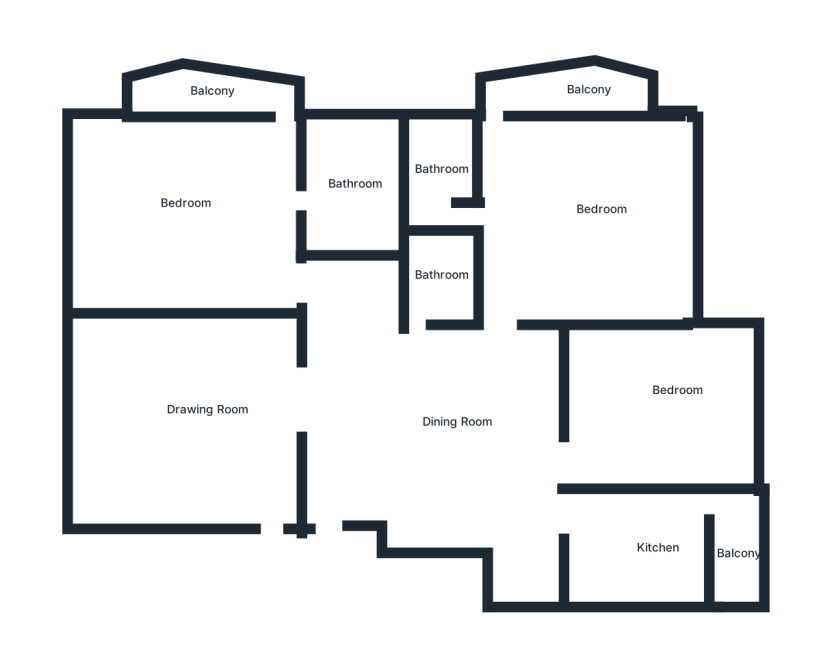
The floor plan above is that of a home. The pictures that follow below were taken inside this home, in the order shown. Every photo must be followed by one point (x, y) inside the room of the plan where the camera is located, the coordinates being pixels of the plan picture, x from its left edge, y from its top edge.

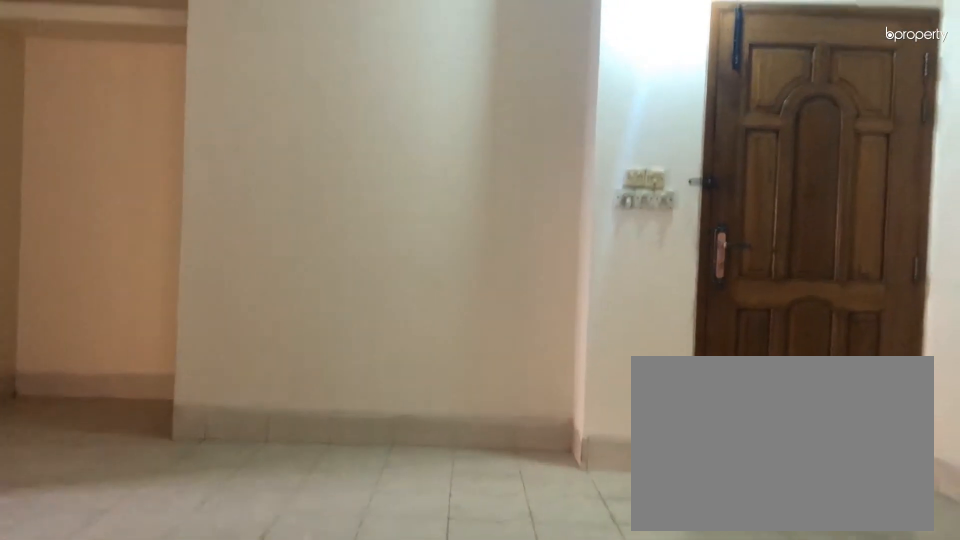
(449, 412)
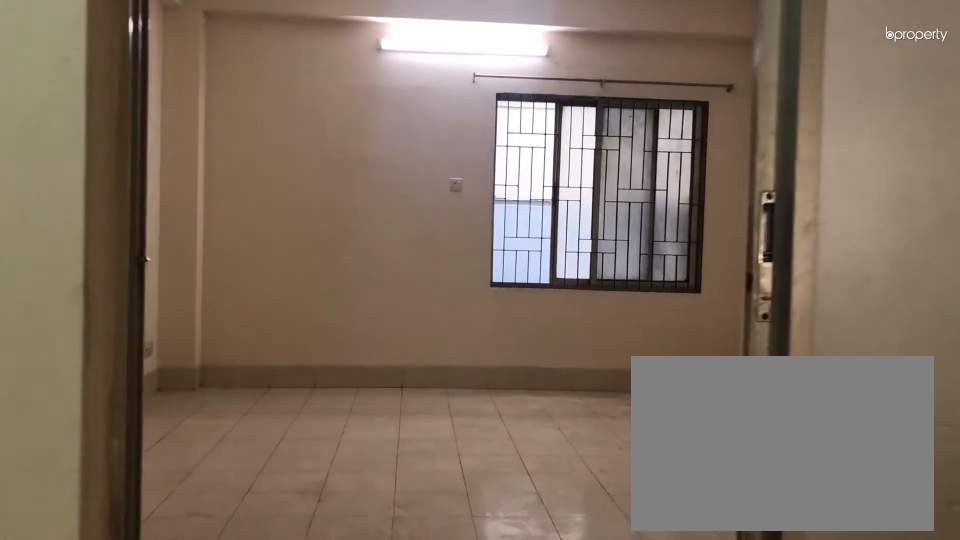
(261, 412)
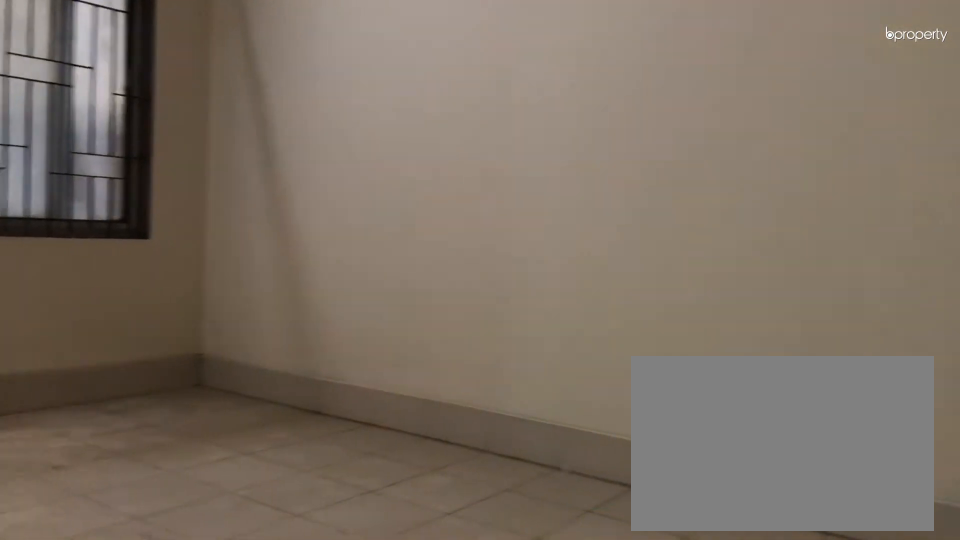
(168, 418)
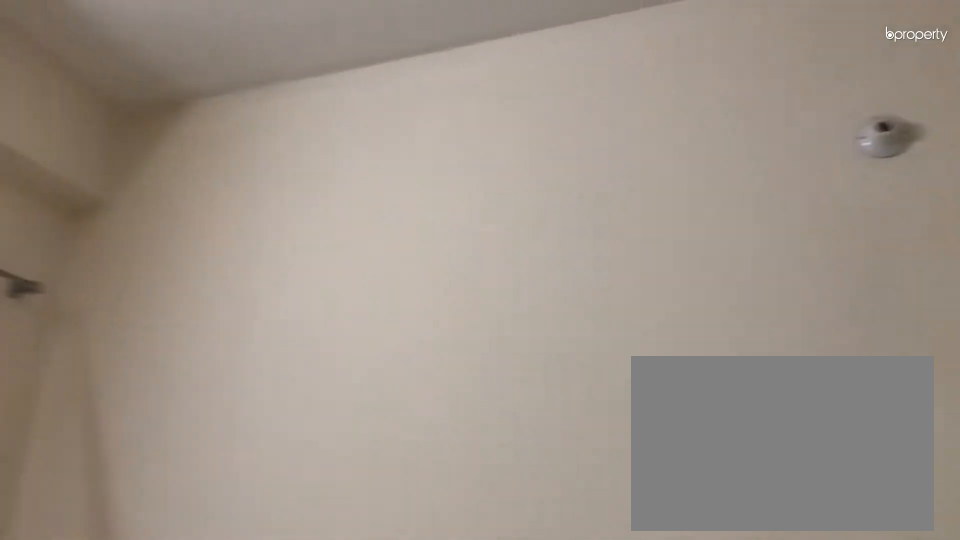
(168, 418)
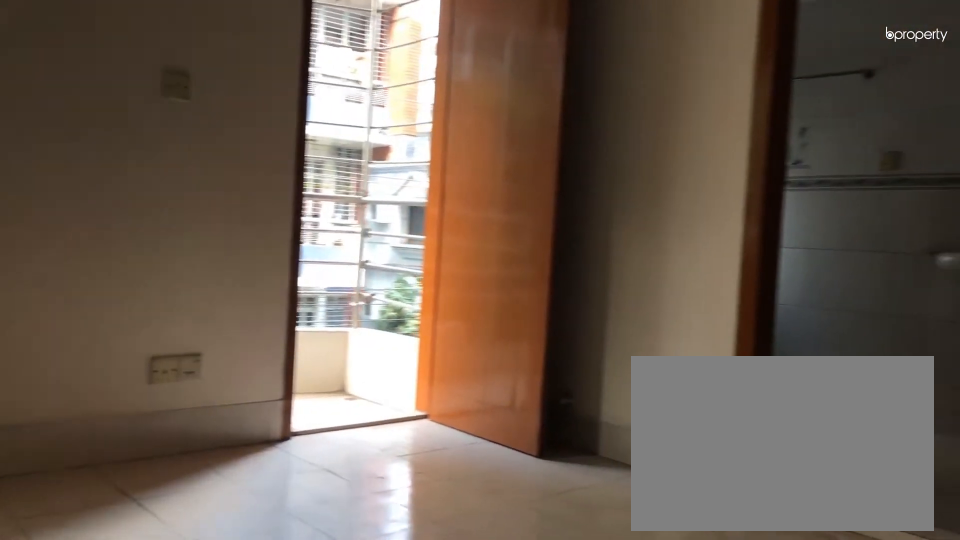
(185, 197)
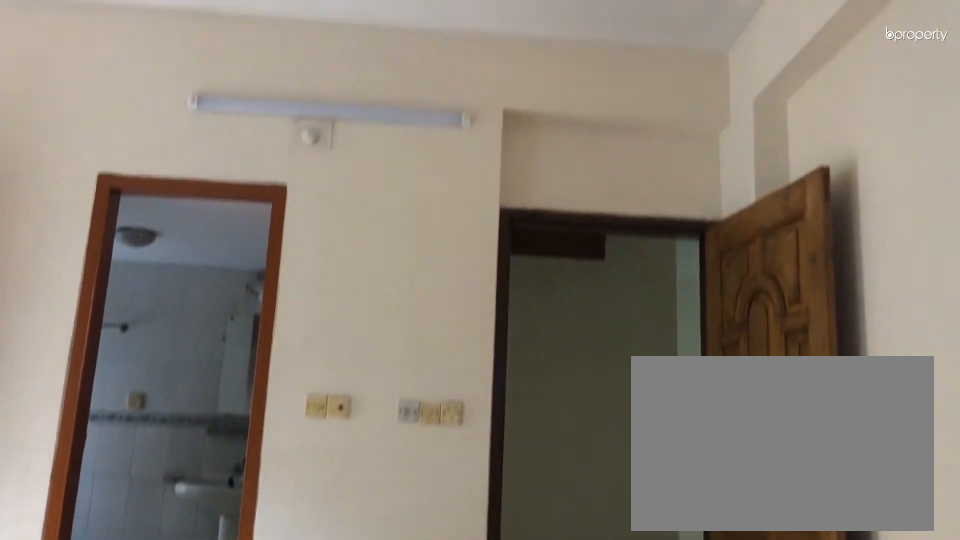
(185, 197)
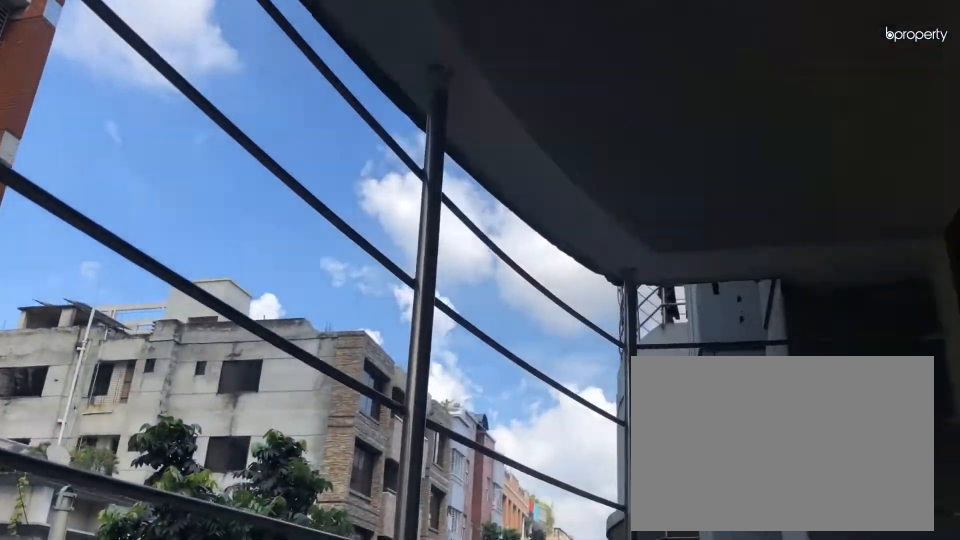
(197, 97)
